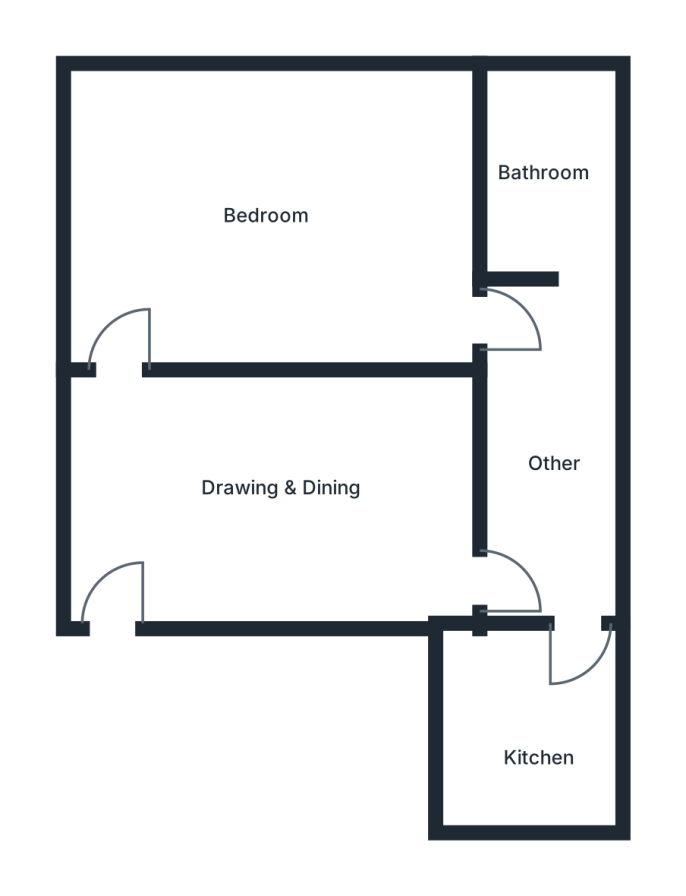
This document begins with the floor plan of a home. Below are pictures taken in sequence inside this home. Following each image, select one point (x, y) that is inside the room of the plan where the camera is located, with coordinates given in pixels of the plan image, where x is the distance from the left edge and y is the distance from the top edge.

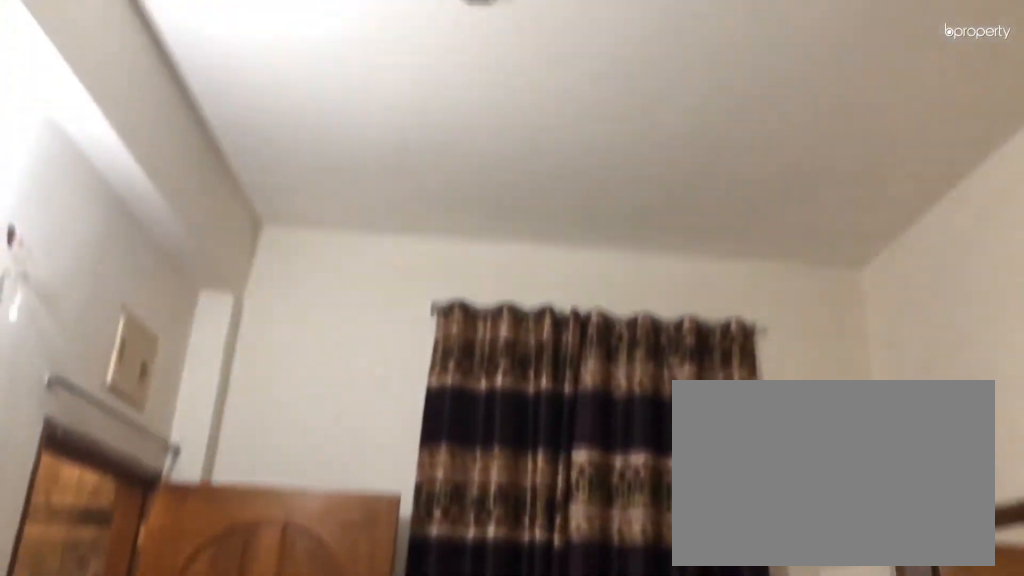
(348, 464)
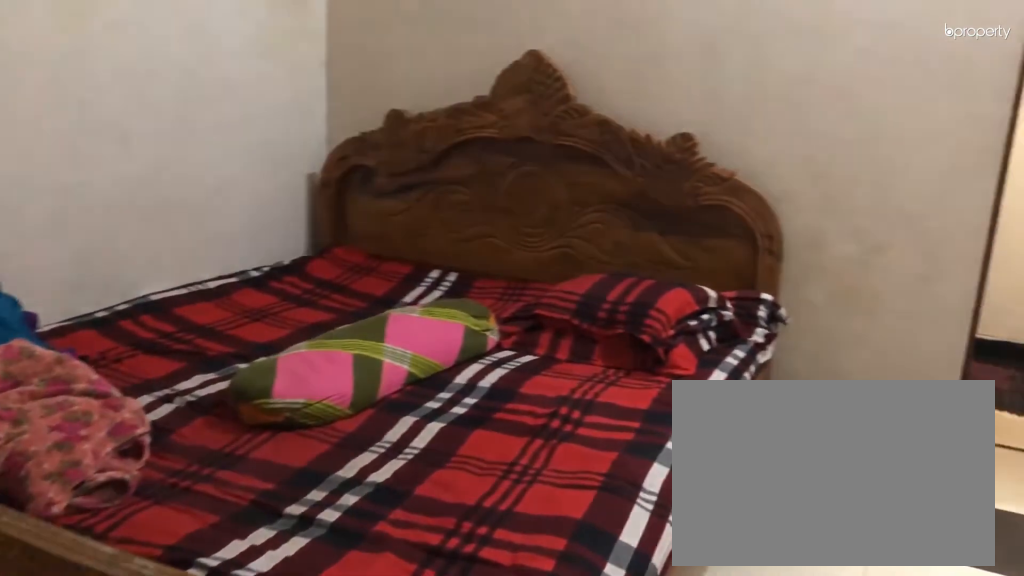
(275, 238)
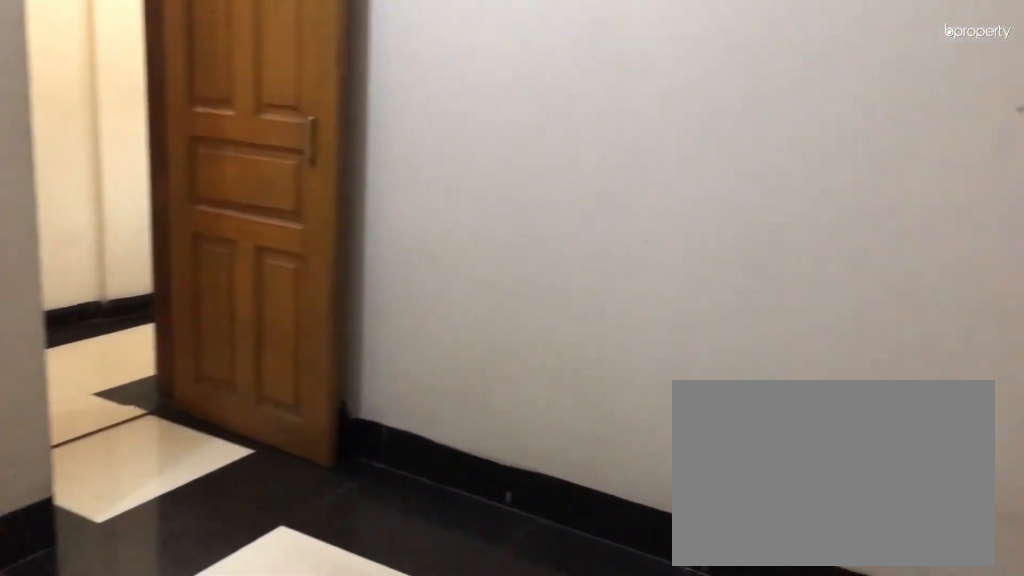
(275, 238)
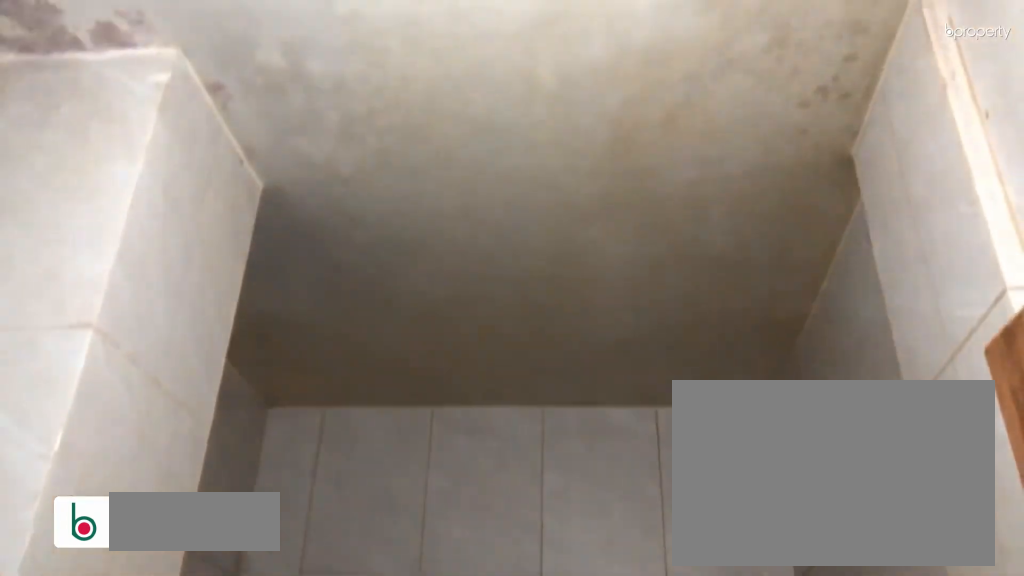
(547, 193)
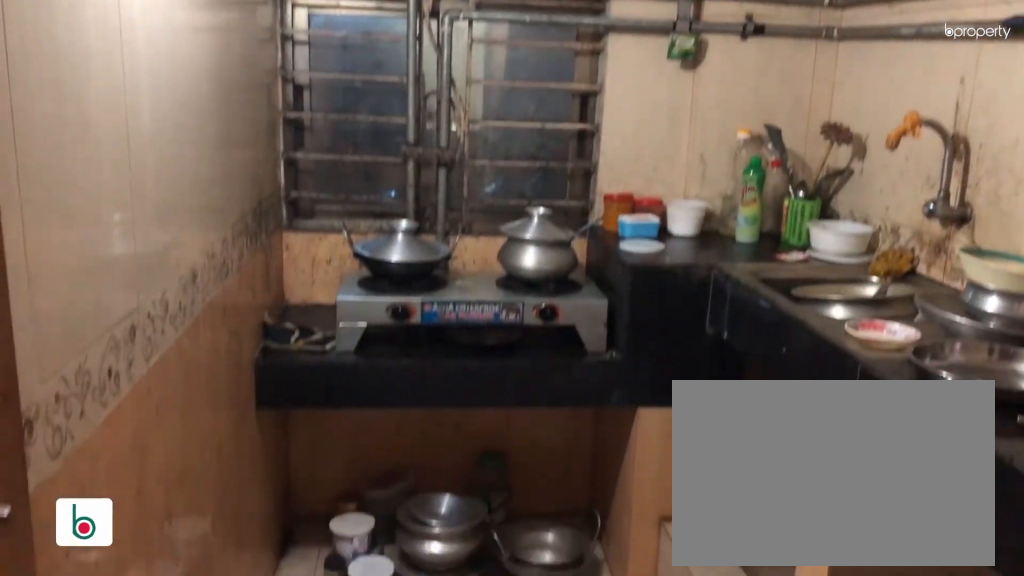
(520, 746)
